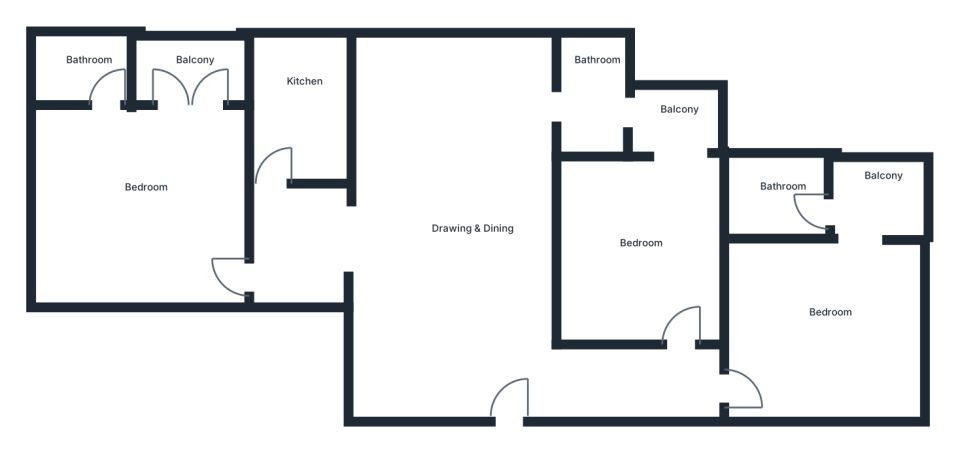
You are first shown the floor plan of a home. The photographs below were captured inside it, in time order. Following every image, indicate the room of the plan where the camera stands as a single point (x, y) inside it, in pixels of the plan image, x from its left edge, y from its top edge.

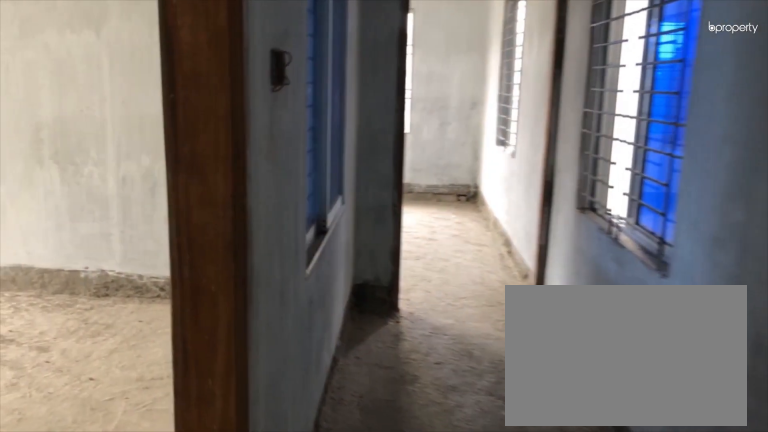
(662, 327)
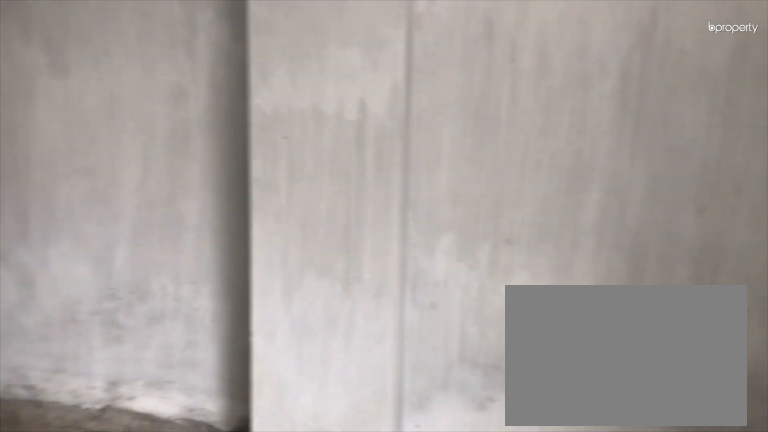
(624, 247)
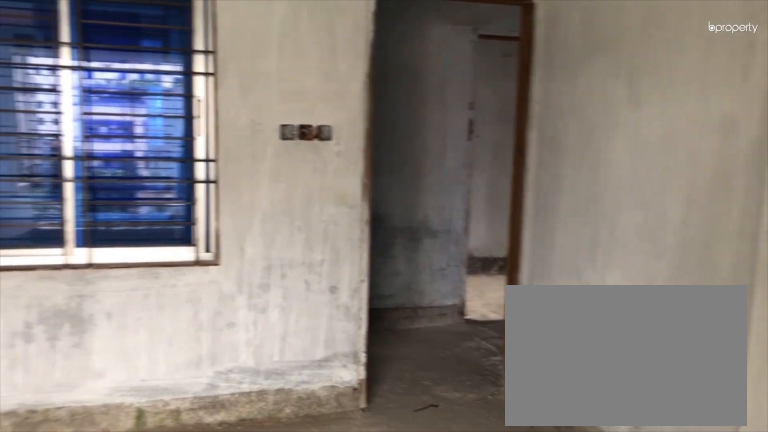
(624, 247)
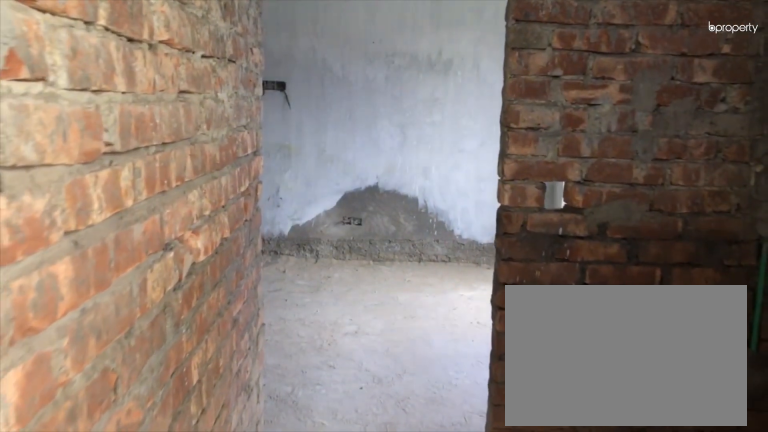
(603, 106)
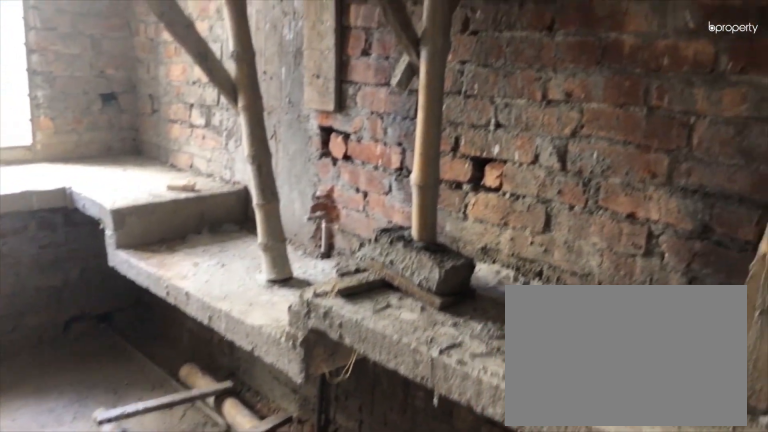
(317, 109)
